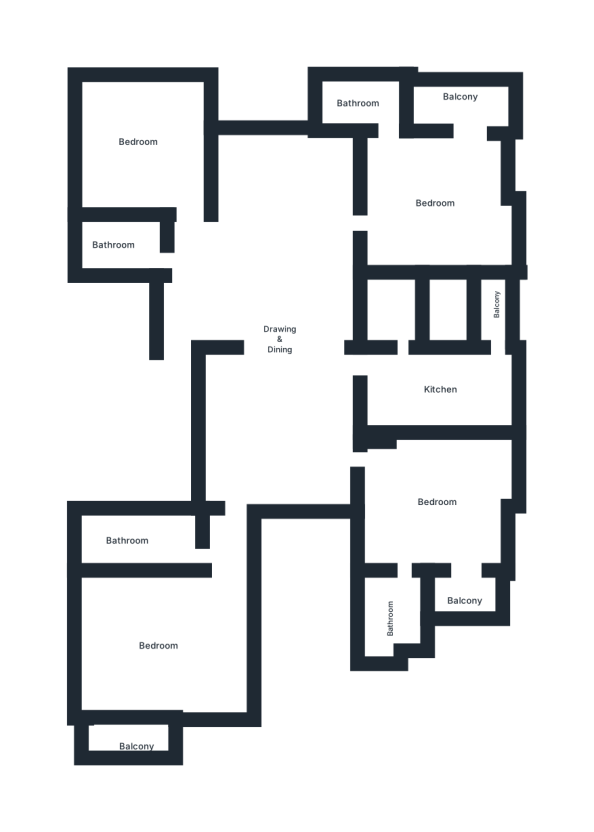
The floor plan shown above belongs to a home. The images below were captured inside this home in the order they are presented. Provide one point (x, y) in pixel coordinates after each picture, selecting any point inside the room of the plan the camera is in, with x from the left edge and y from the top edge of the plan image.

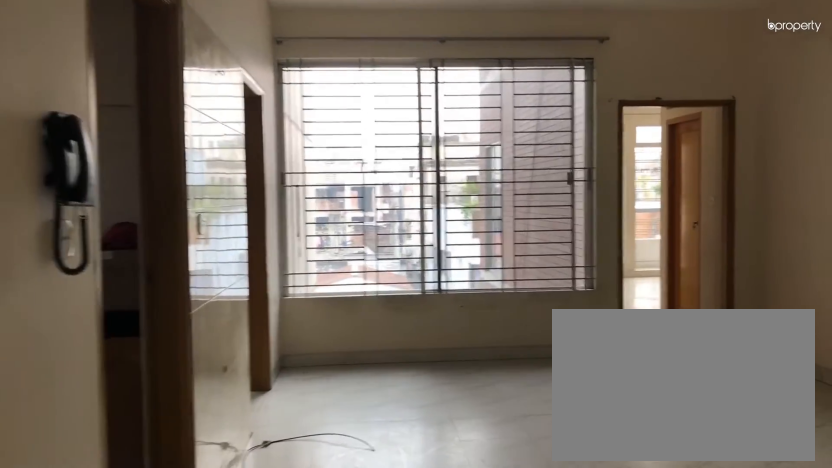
(277, 290)
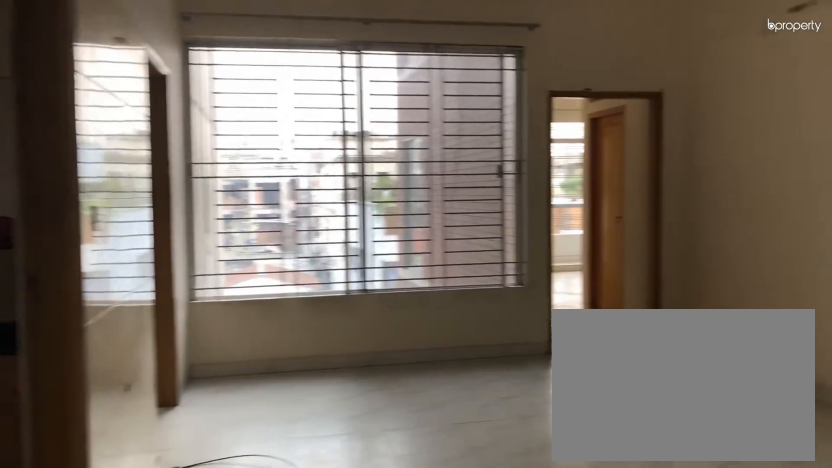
(277, 290)
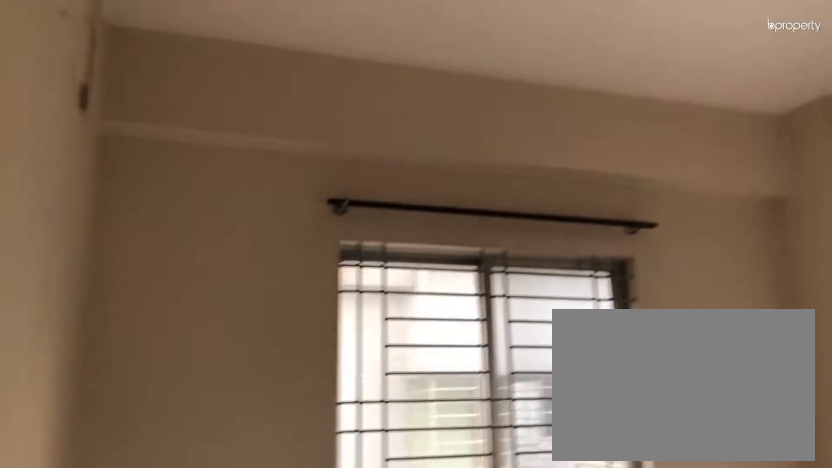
(148, 148)
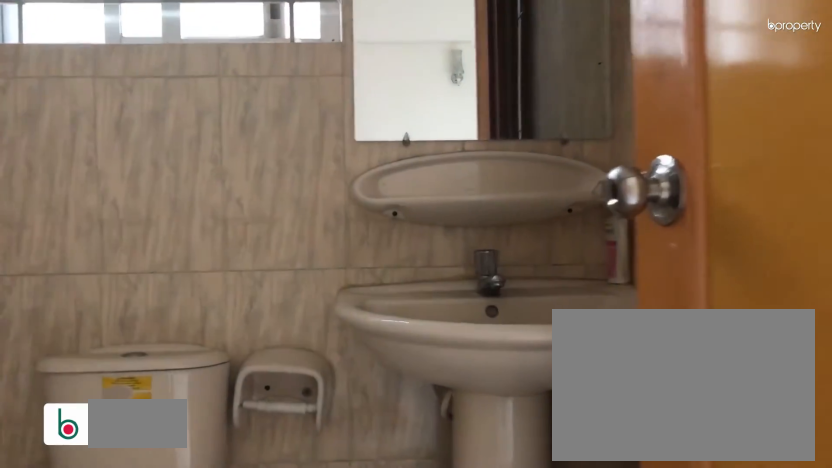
(365, 107)
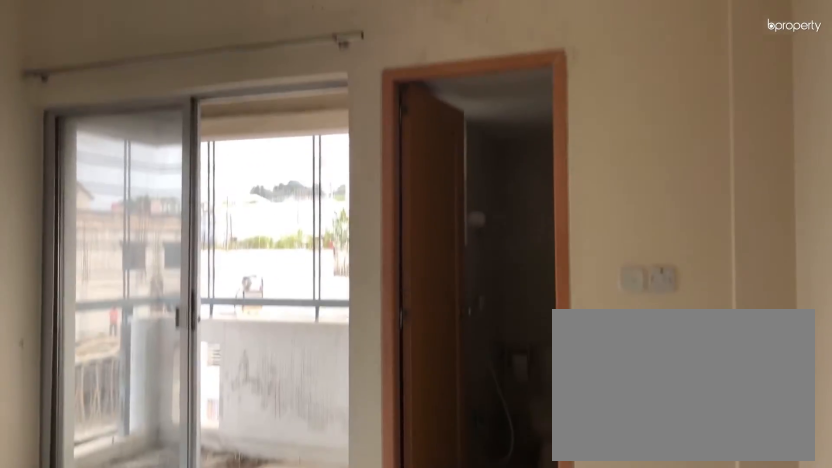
(427, 491)
